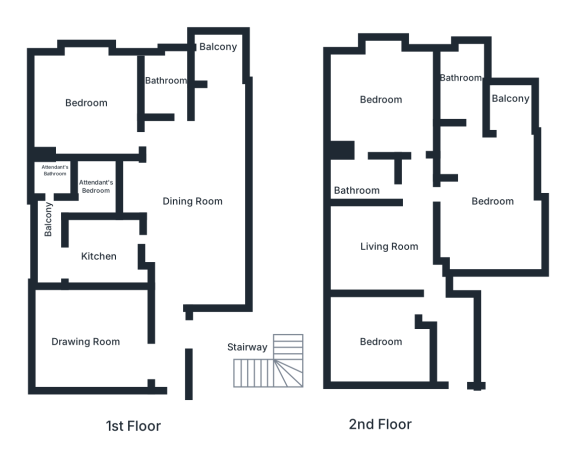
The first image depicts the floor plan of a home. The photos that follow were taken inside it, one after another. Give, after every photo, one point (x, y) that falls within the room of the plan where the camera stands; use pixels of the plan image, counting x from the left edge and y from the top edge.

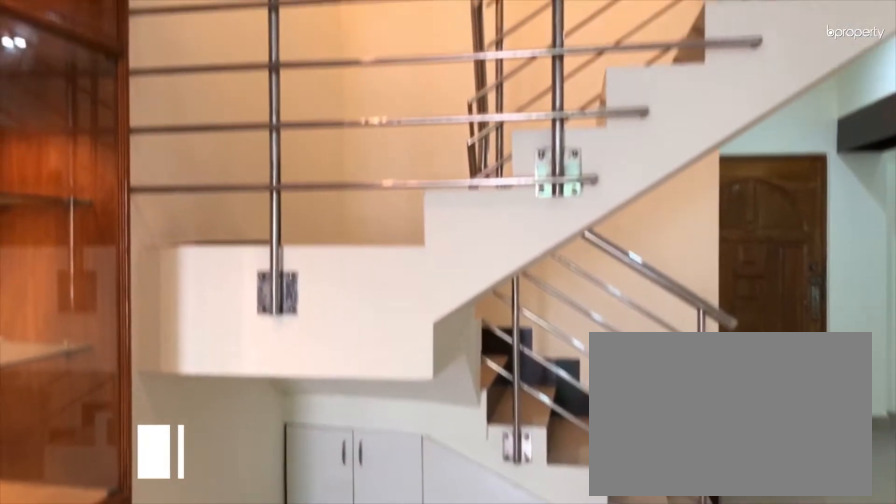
(239, 369)
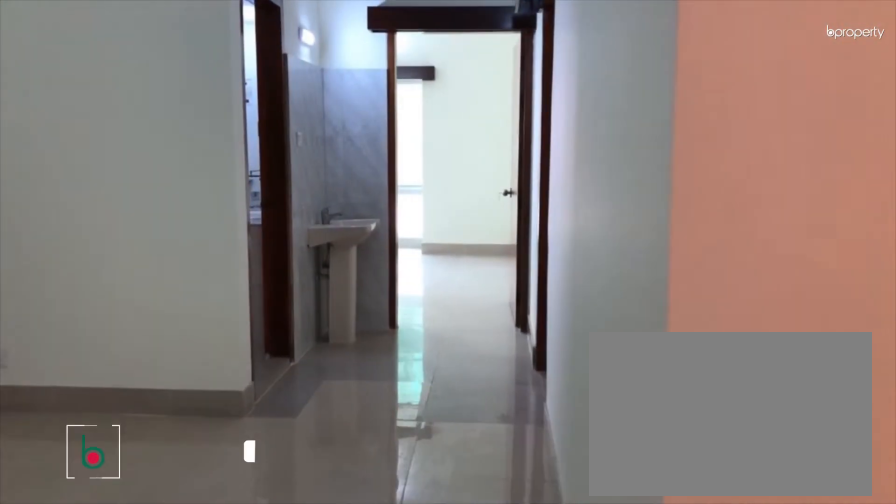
(381, 240)
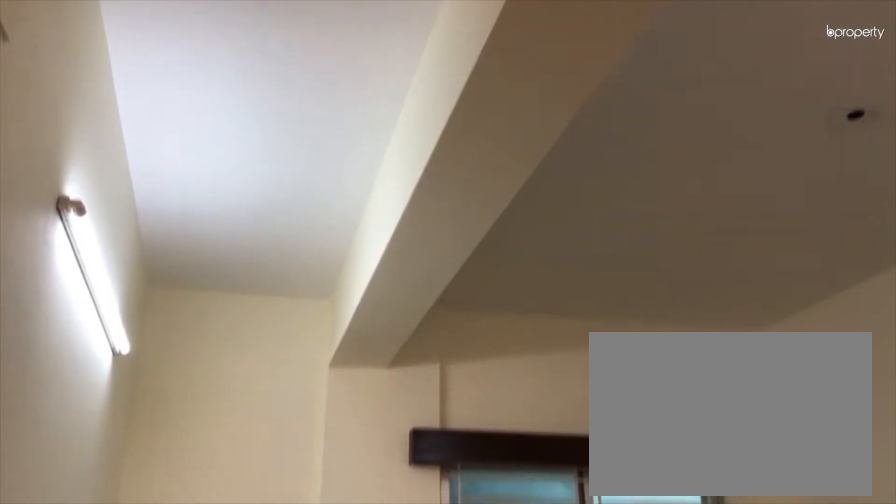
(381, 240)
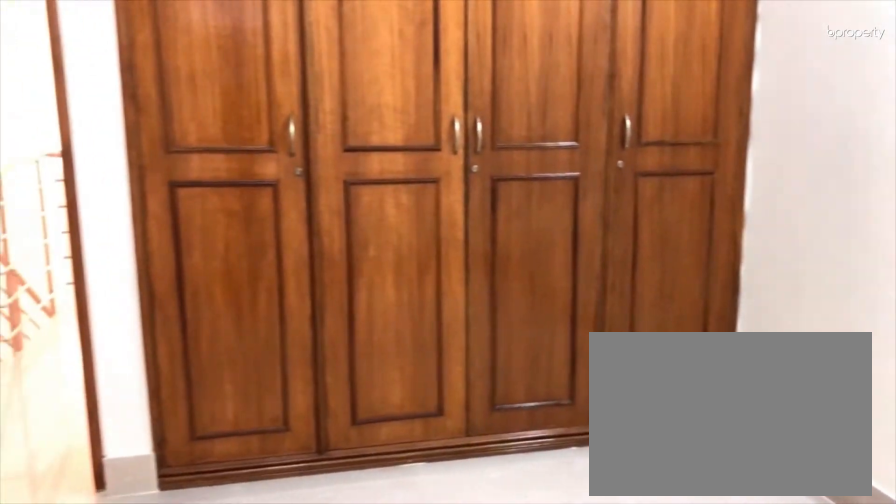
(376, 342)
